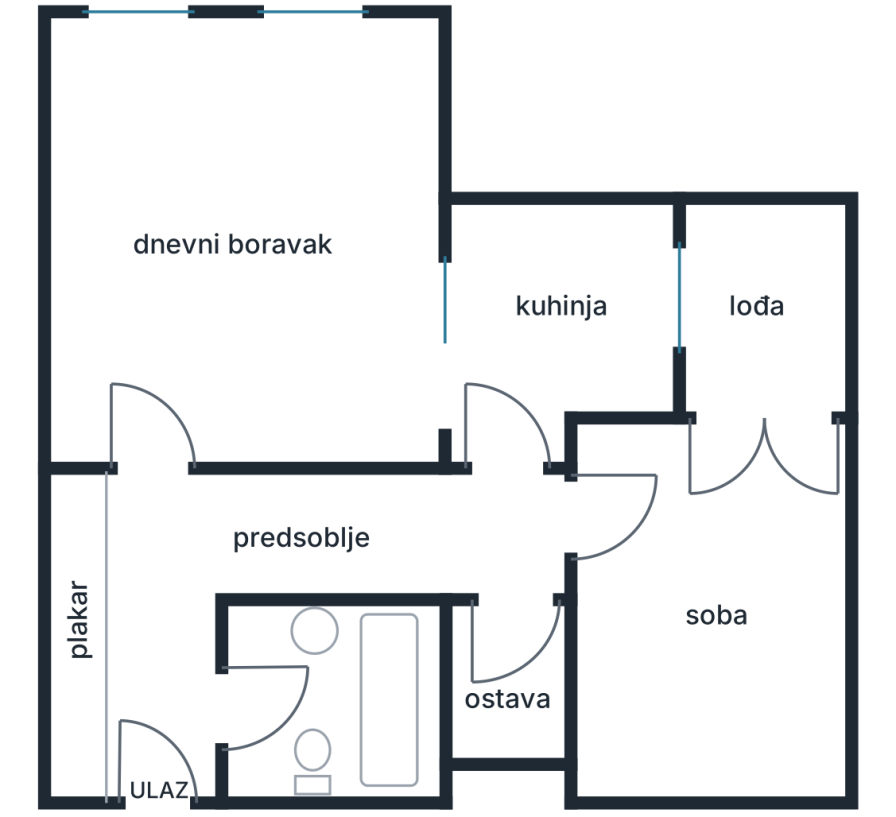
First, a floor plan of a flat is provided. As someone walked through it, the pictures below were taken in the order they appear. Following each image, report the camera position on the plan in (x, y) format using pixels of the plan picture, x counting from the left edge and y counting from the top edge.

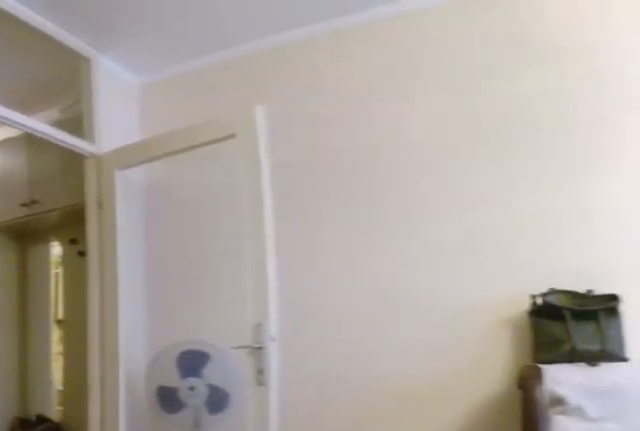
(424, 330)
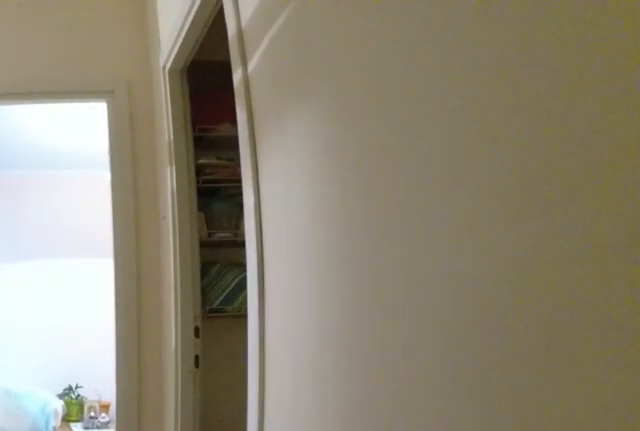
(287, 533)
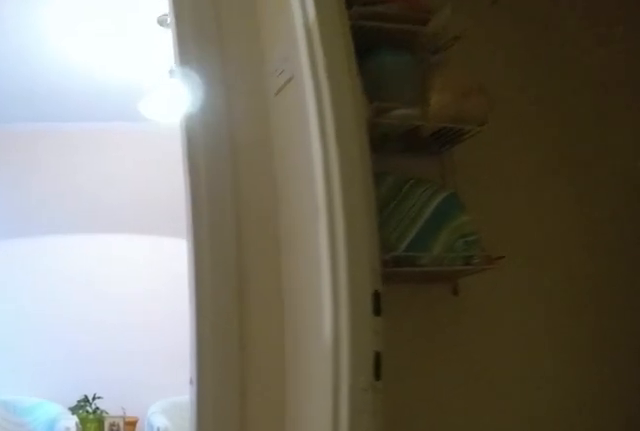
(400, 535)
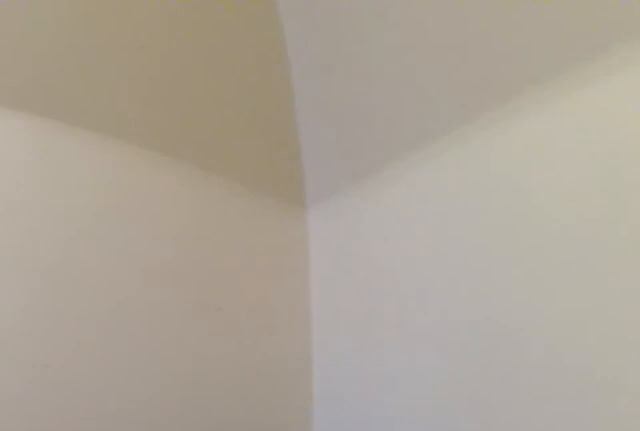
(611, 716)
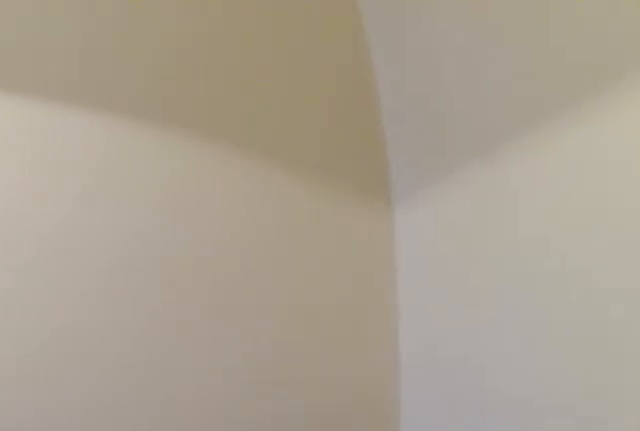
(615, 720)
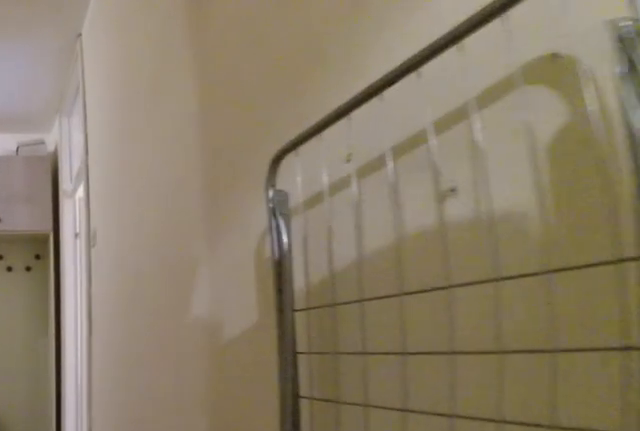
(476, 544)
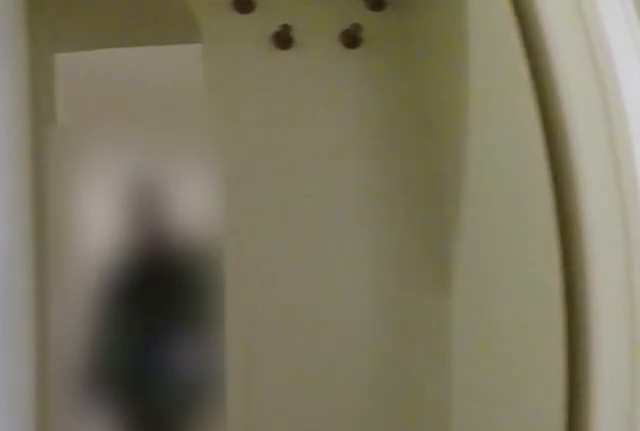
(157, 550)
